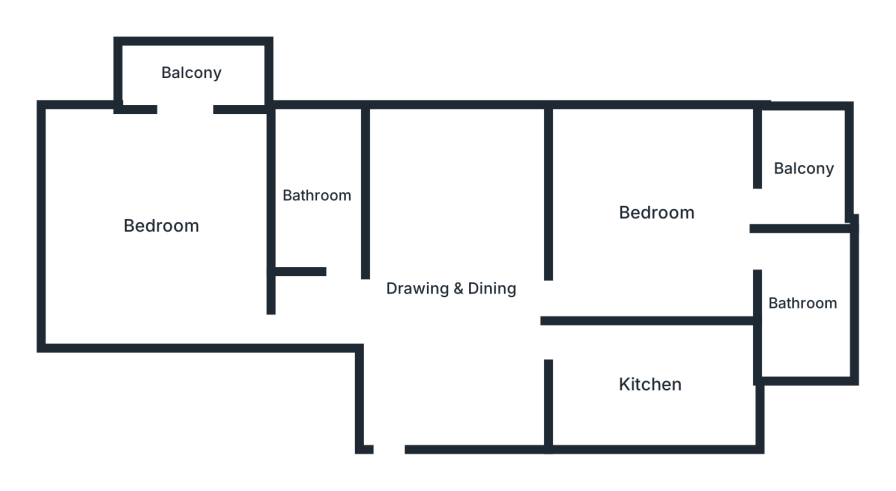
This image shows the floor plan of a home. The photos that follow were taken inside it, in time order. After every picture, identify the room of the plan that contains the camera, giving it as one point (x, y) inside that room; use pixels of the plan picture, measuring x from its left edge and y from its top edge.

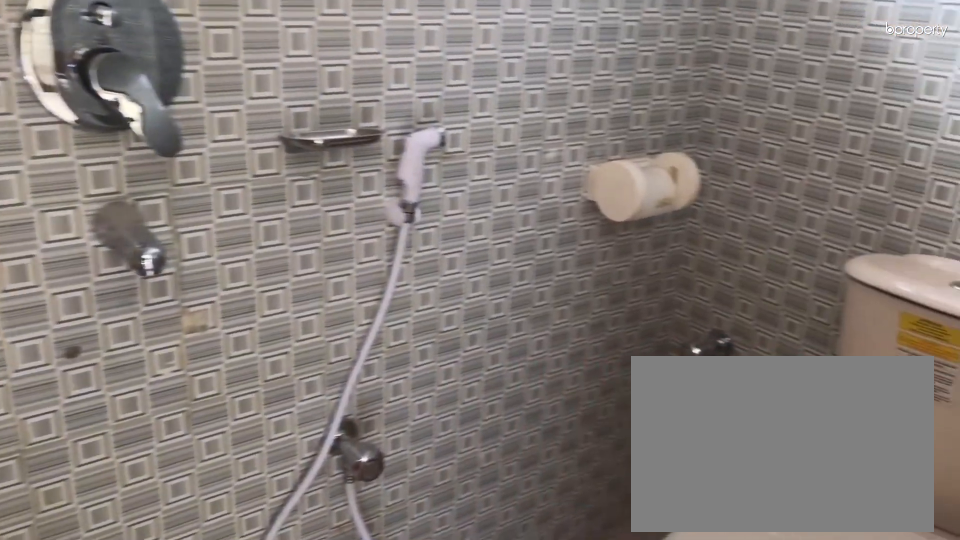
(800, 304)
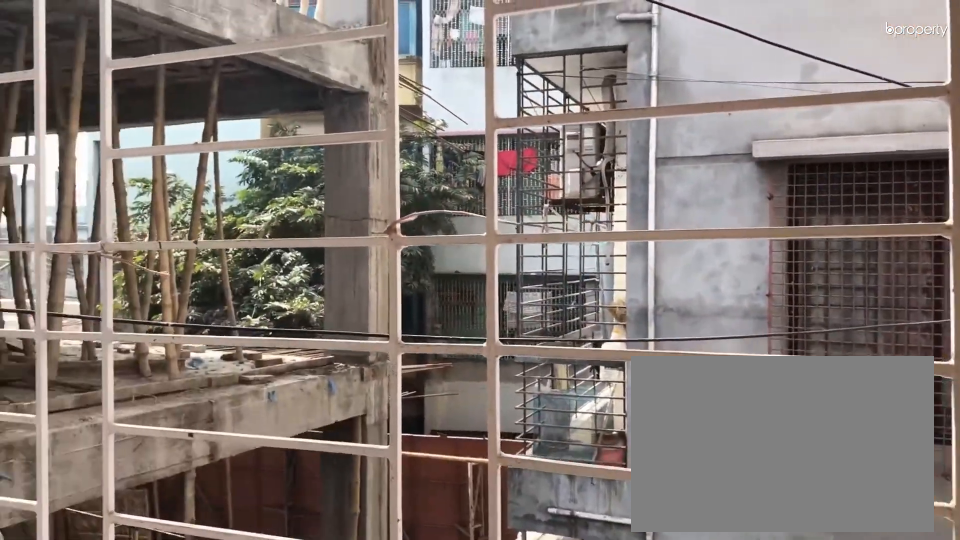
(802, 169)
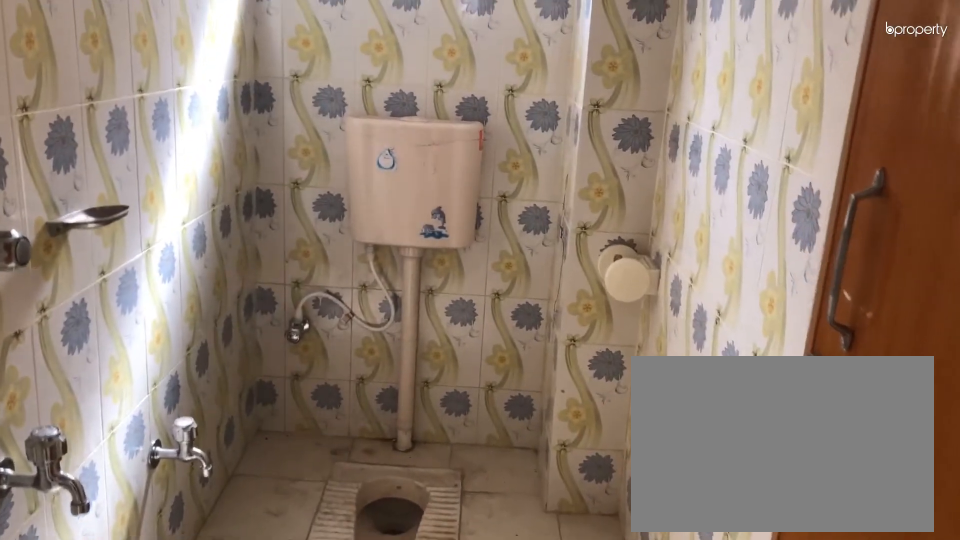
(318, 197)
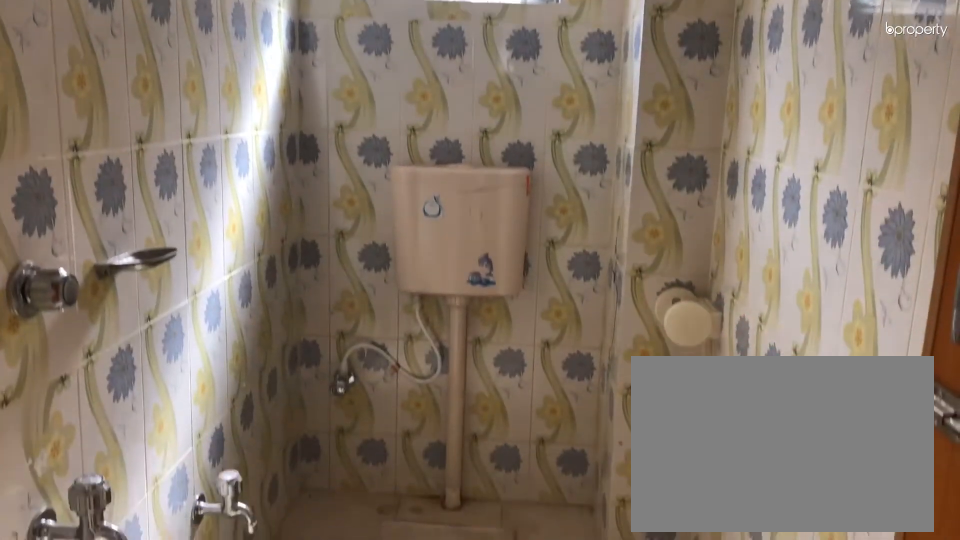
(318, 197)
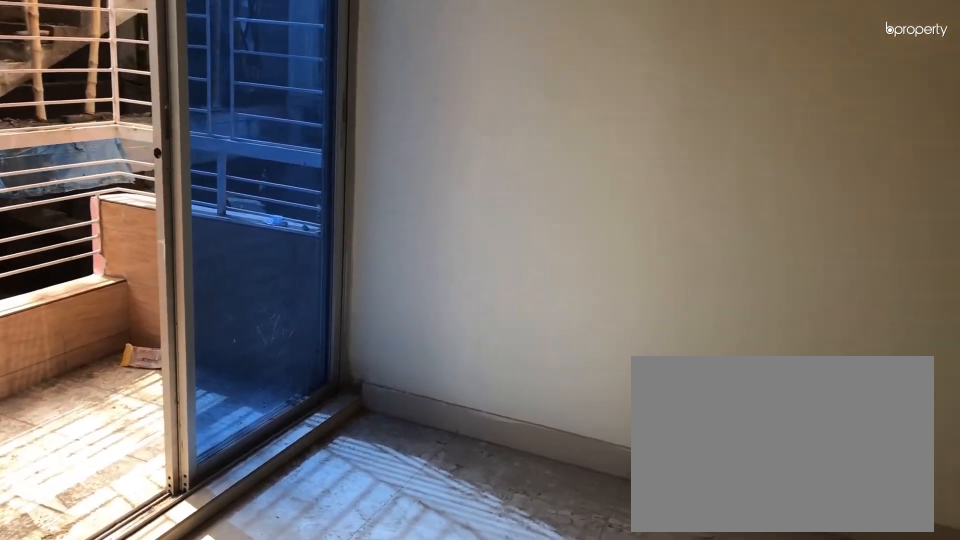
(159, 226)
